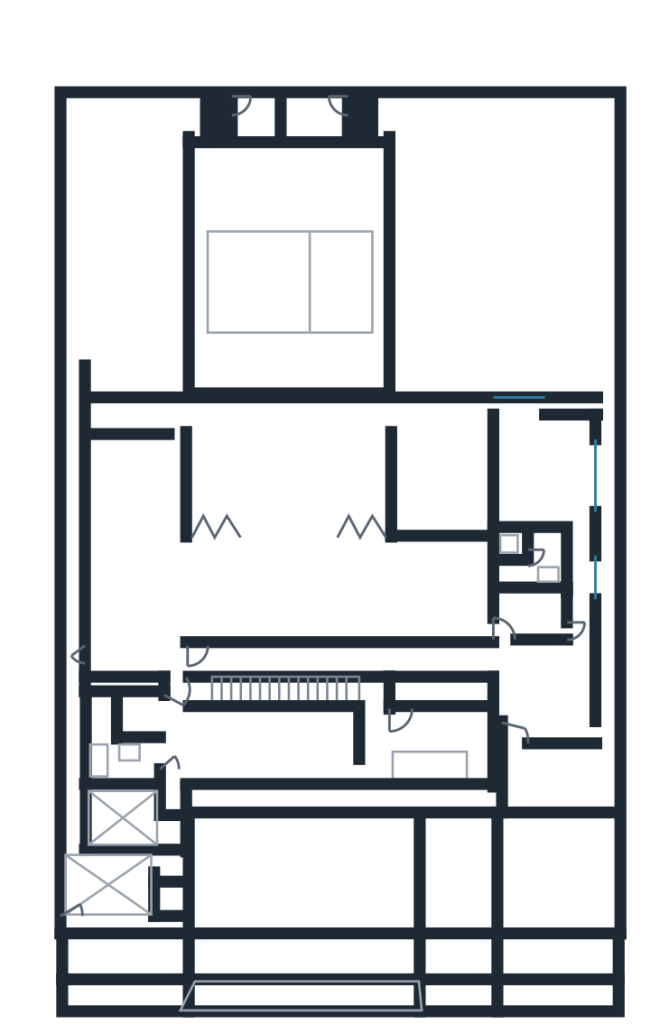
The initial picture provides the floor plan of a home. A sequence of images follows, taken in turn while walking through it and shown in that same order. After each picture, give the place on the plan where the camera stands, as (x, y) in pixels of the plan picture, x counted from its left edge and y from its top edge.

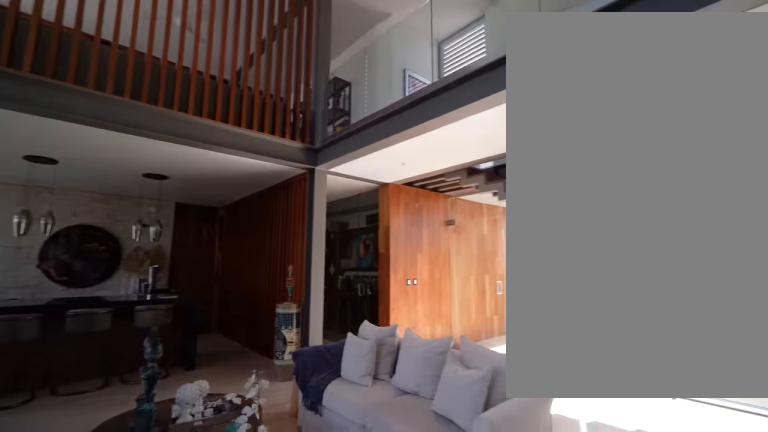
(280, 615)
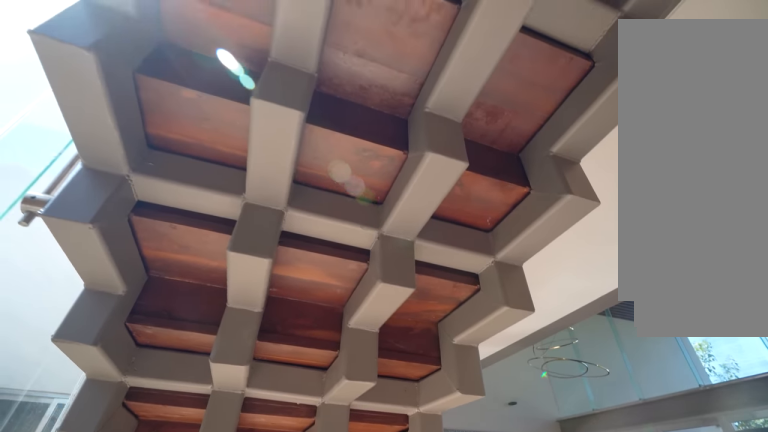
(319, 691)
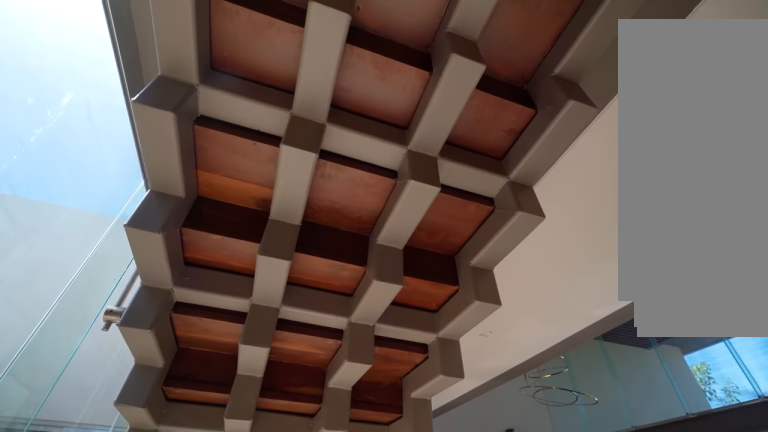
(304, 697)
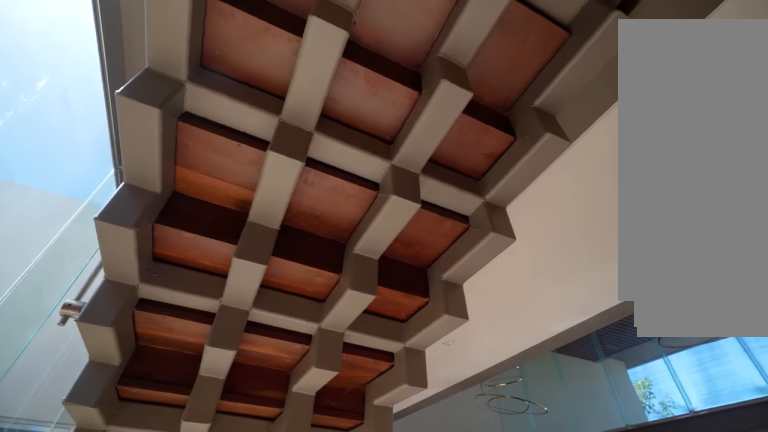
(297, 697)
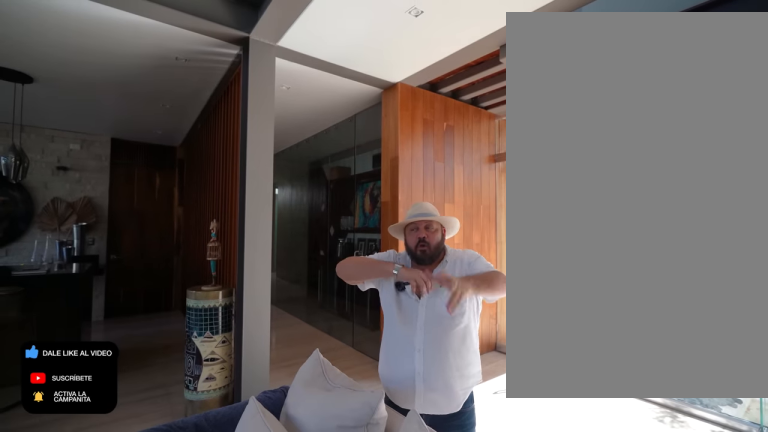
(378, 622)
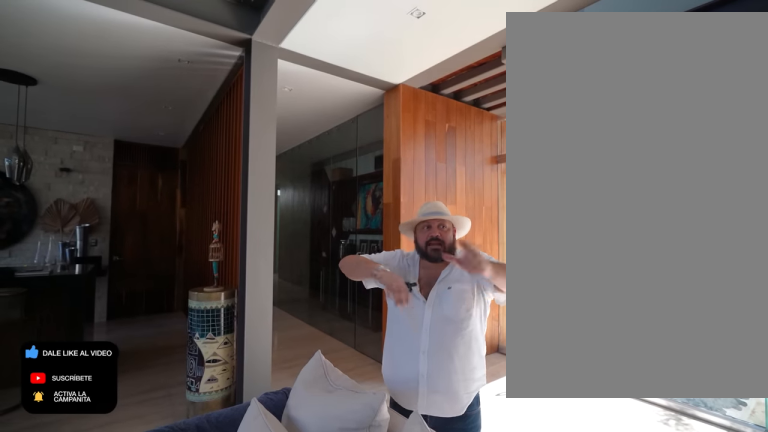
(378, 622)
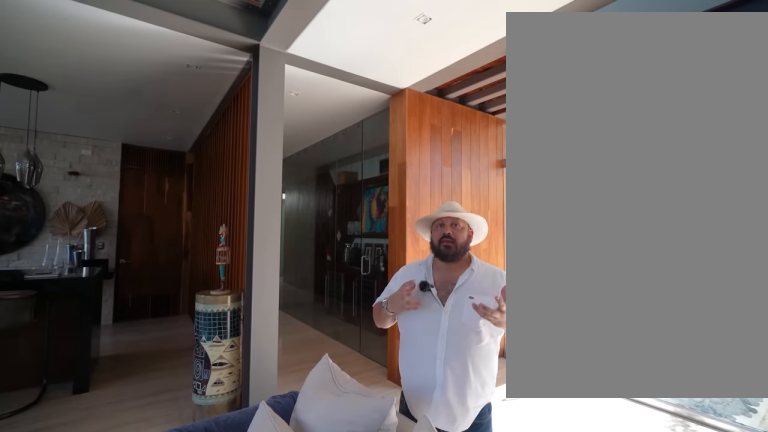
(367, 622)
